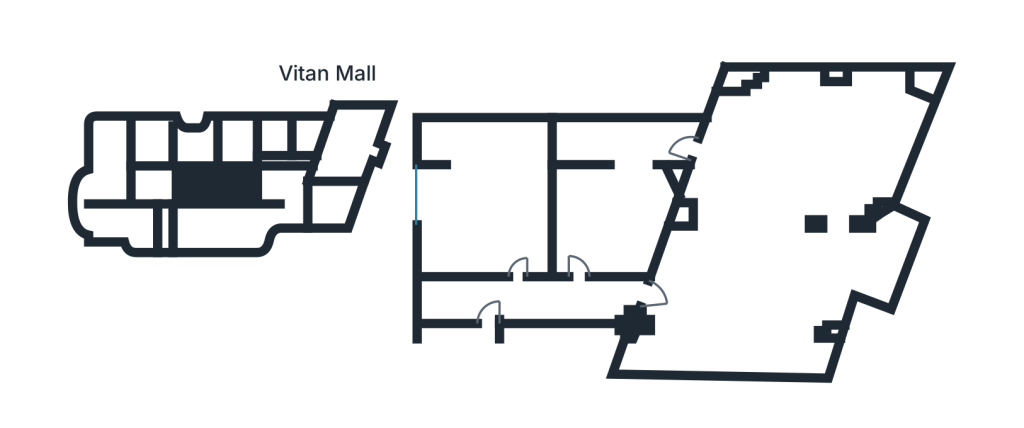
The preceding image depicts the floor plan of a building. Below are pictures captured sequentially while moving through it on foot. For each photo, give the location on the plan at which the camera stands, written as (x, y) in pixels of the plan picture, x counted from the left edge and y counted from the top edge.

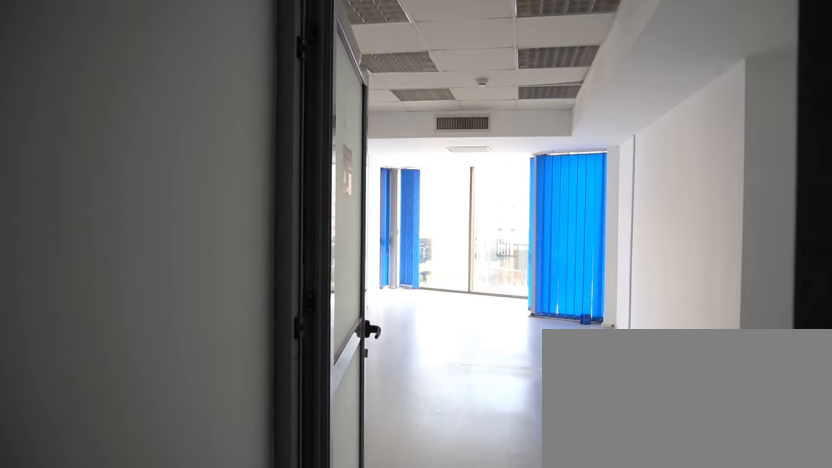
(618, 305)
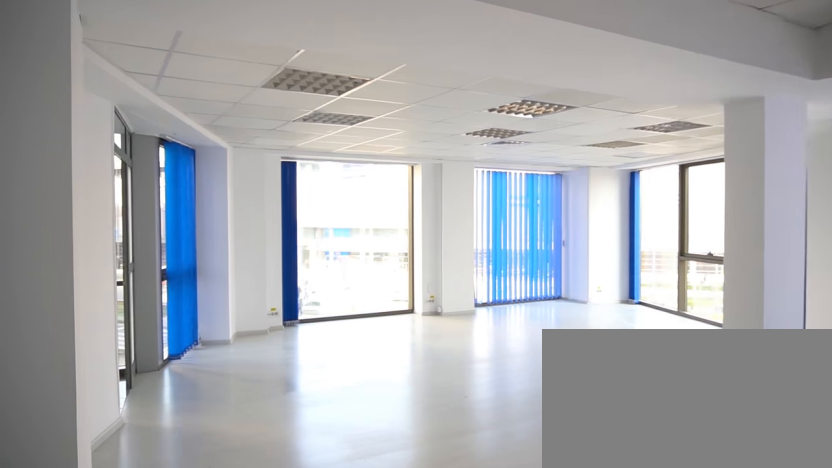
(680, 300)
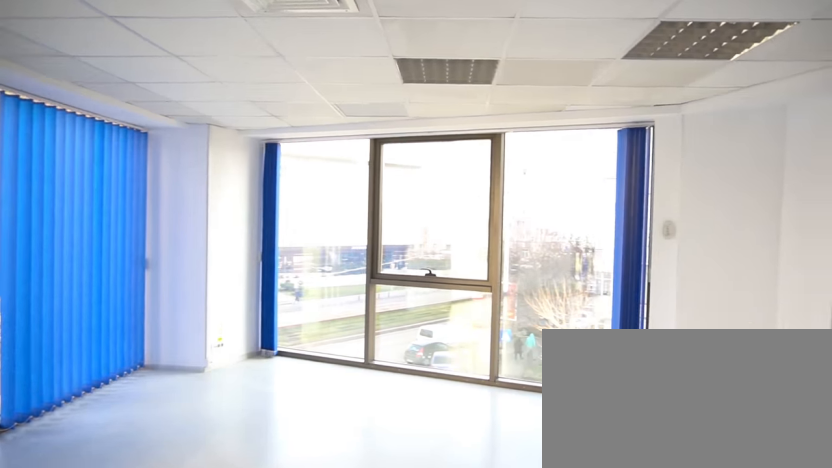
(792, 149)
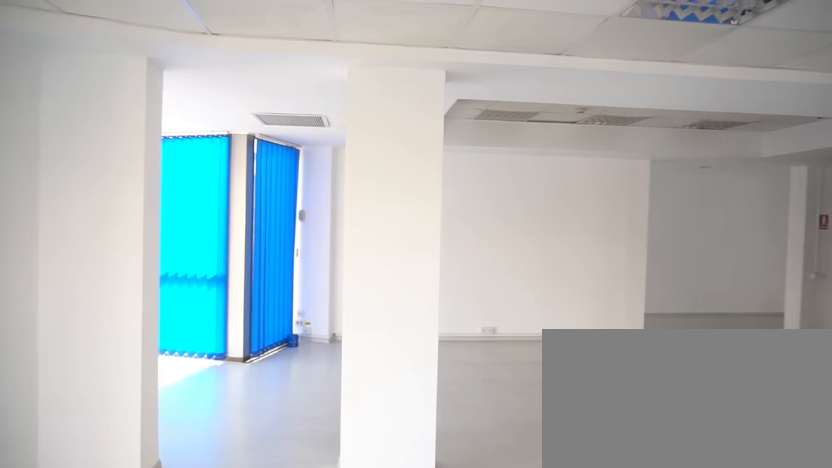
(861, 142)
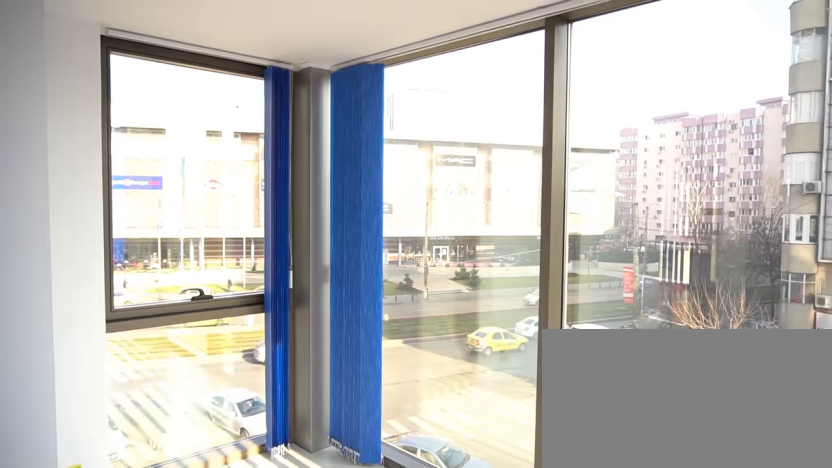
(857, 305)
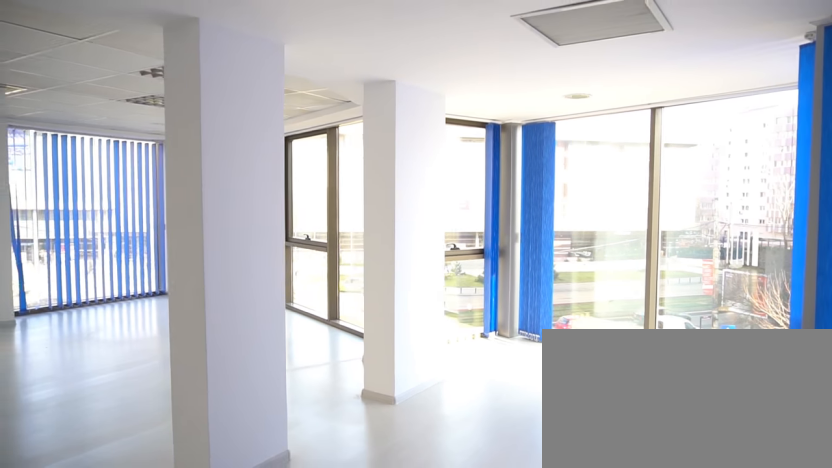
(797, 328)
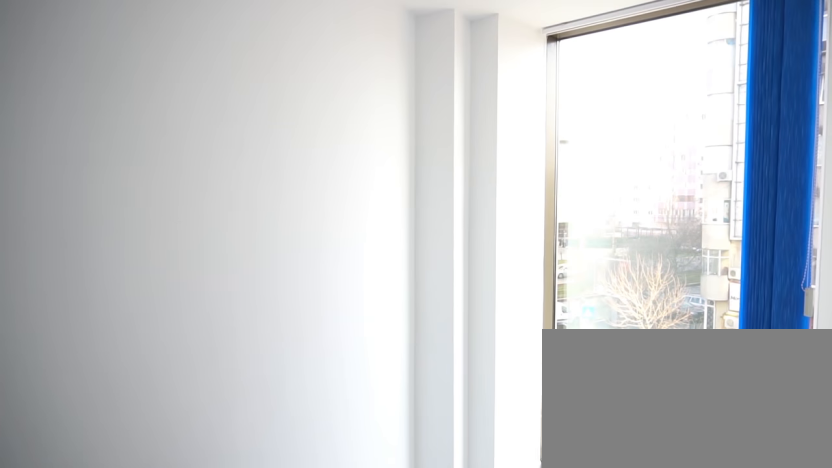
(764, 353)
